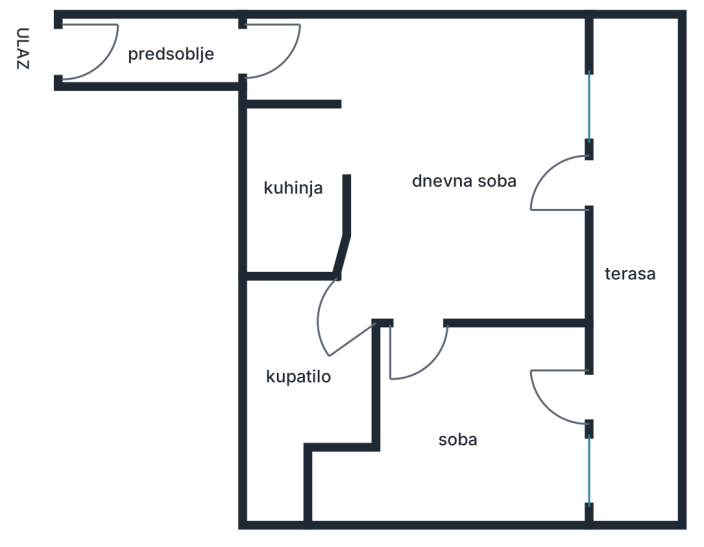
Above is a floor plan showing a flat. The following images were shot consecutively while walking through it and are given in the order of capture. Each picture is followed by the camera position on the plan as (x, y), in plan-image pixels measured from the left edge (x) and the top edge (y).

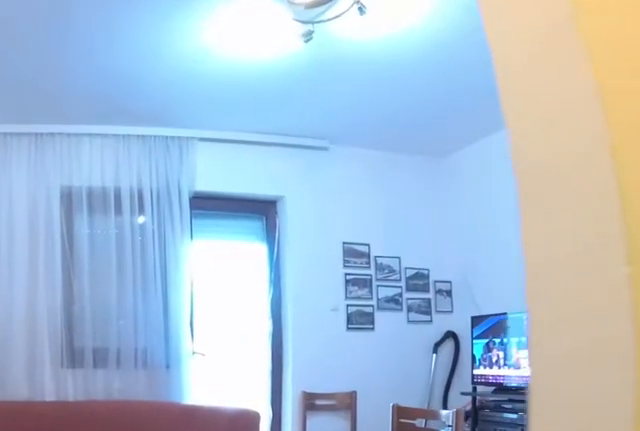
(289, 50)
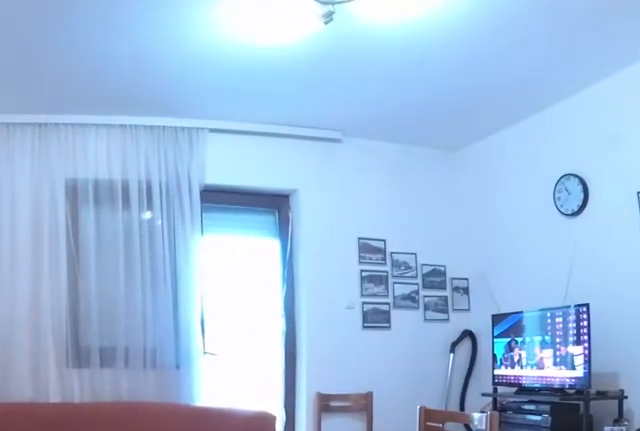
(299, 50)
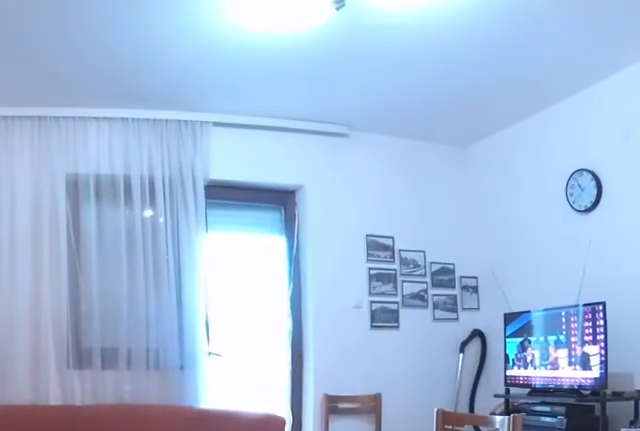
(311, 50)
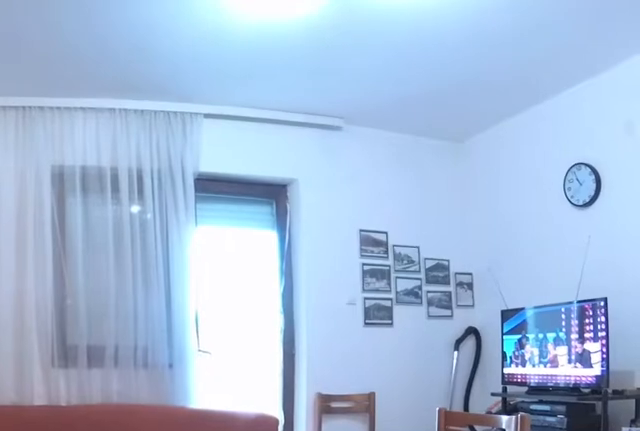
(321, 50)
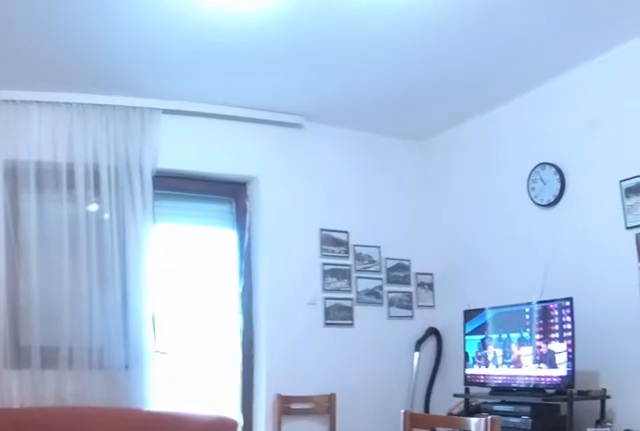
(328, 49)
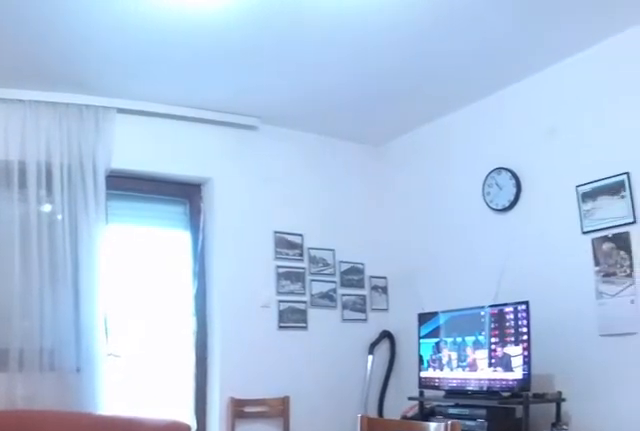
(333, 45)
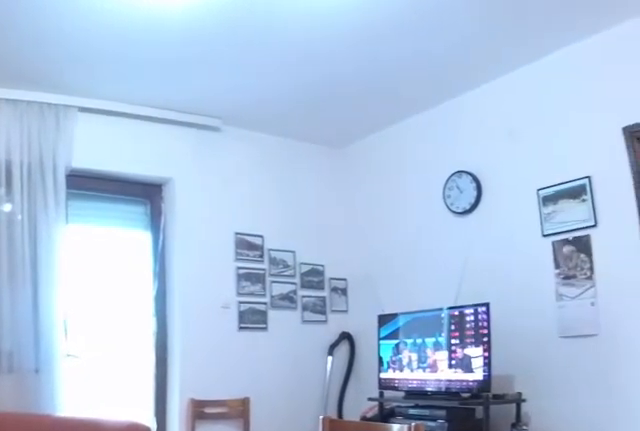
(338, 42)
